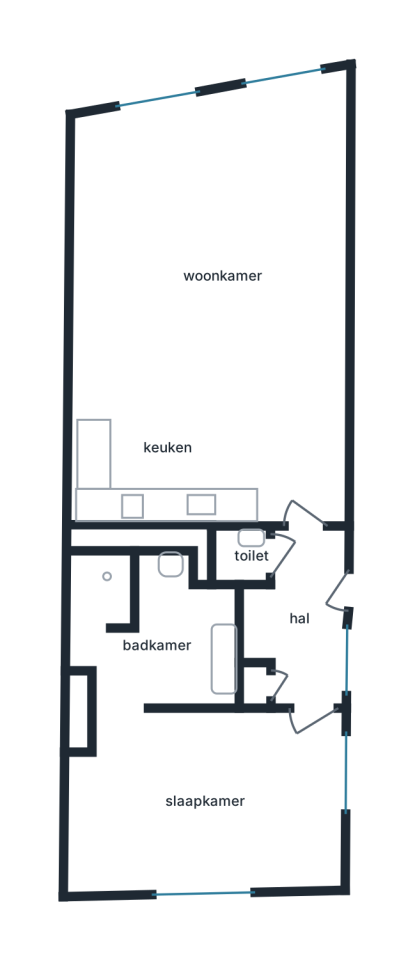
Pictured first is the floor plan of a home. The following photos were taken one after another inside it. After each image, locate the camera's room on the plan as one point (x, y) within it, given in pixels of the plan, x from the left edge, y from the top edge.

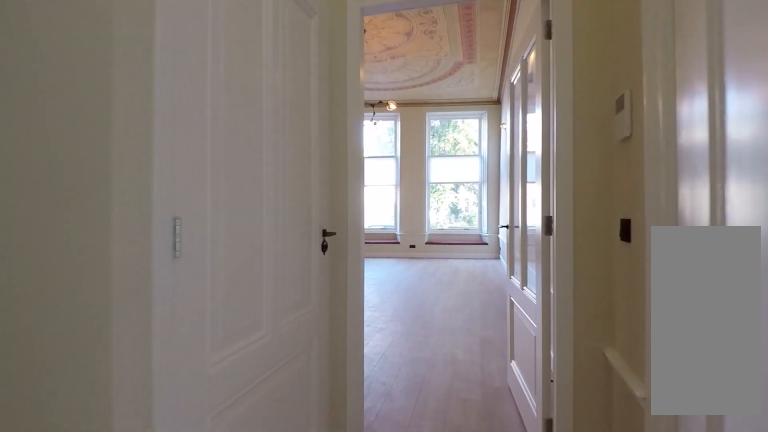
(301, 617)
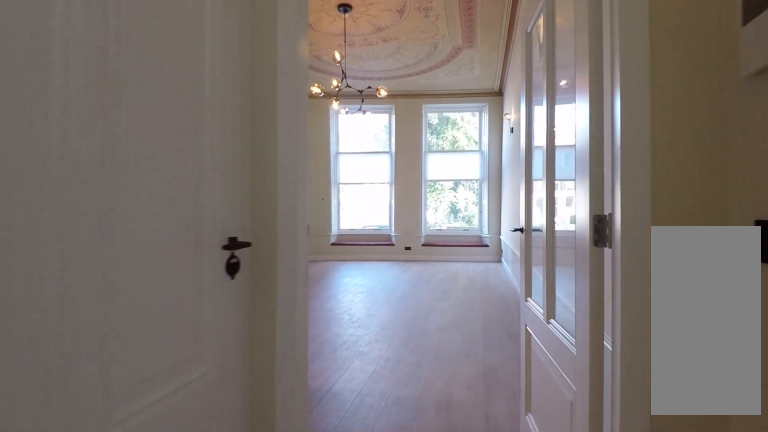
(301, 617)
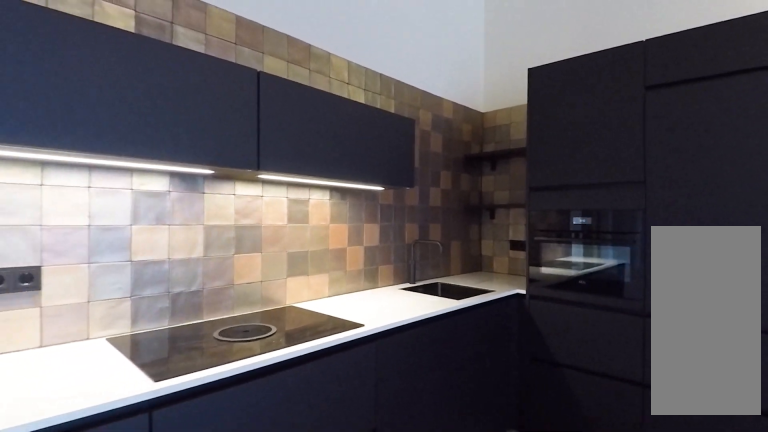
(208, 286)
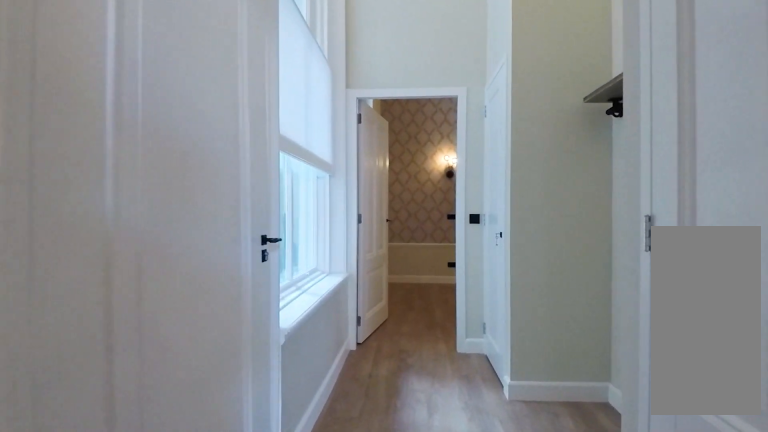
(301, 617)
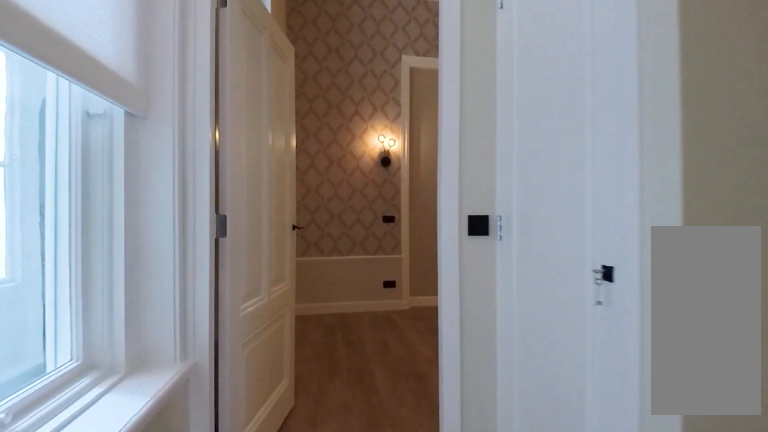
(301, 617)
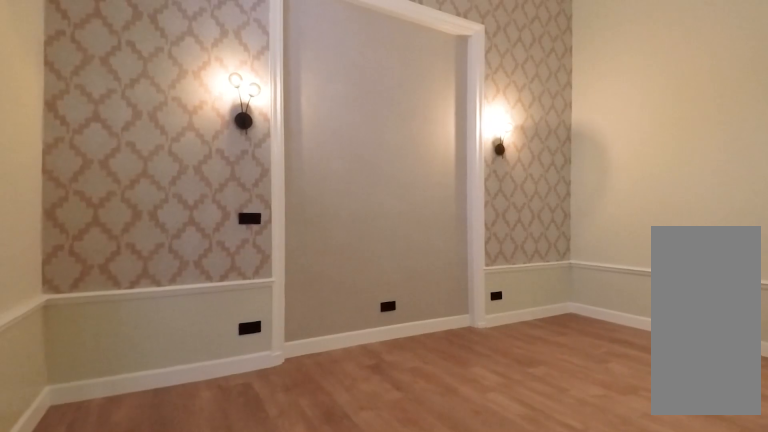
(208, 803)
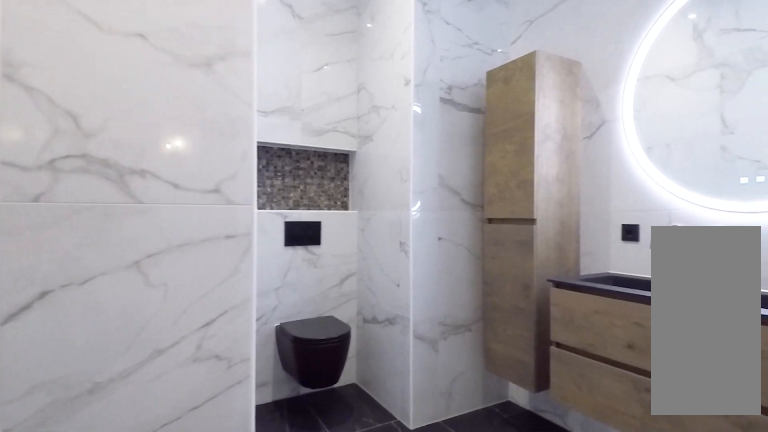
(153, 630)
